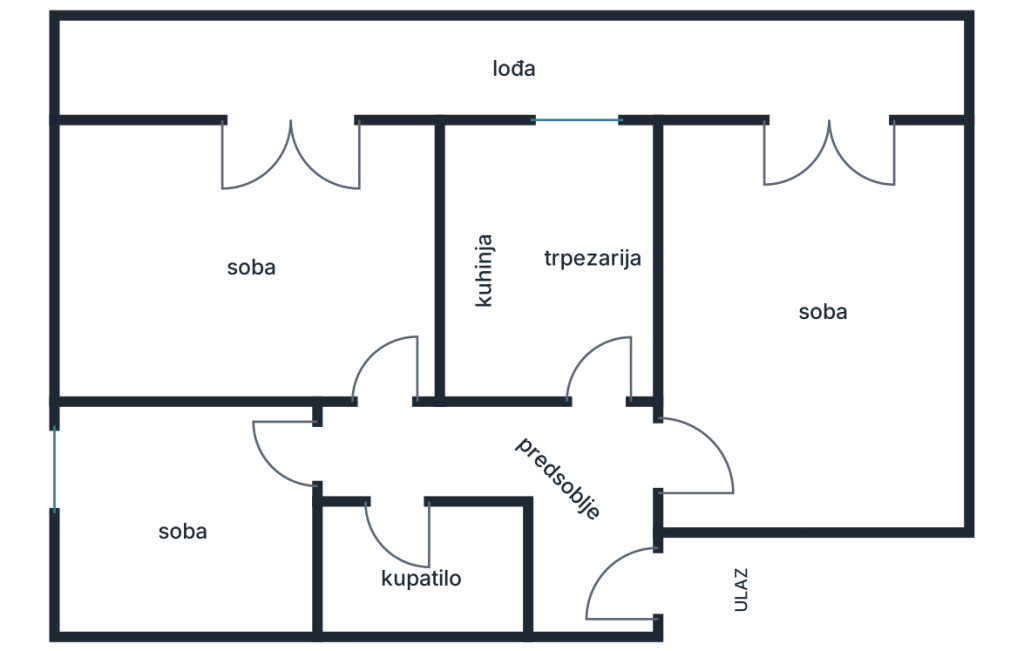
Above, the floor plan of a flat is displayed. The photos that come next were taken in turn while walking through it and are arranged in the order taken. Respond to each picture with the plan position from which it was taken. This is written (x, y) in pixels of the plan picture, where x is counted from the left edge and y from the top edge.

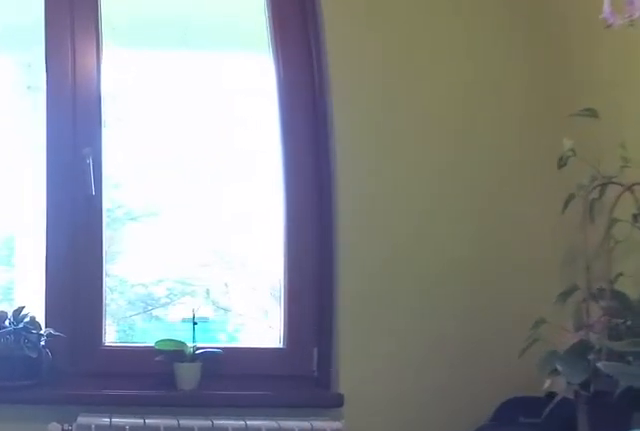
(629, 279)
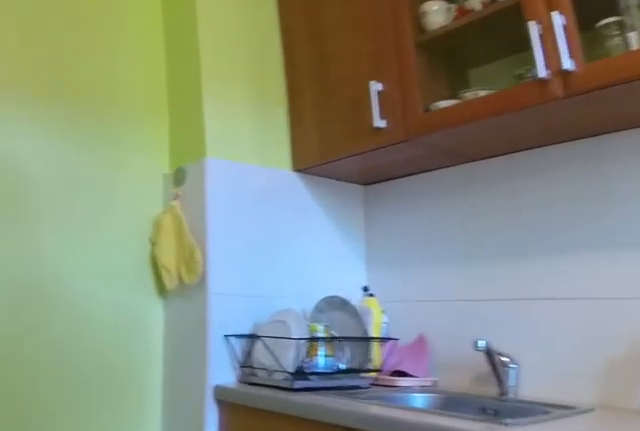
(601, 275)
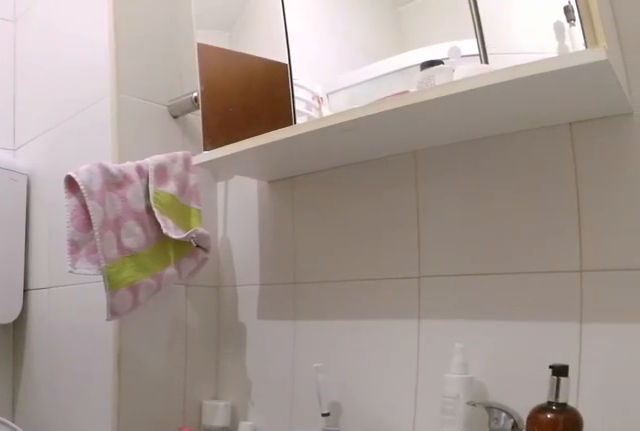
(402, 473)
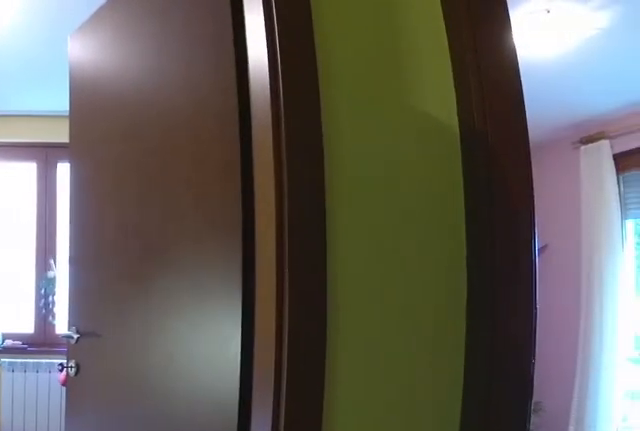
(424, 450)
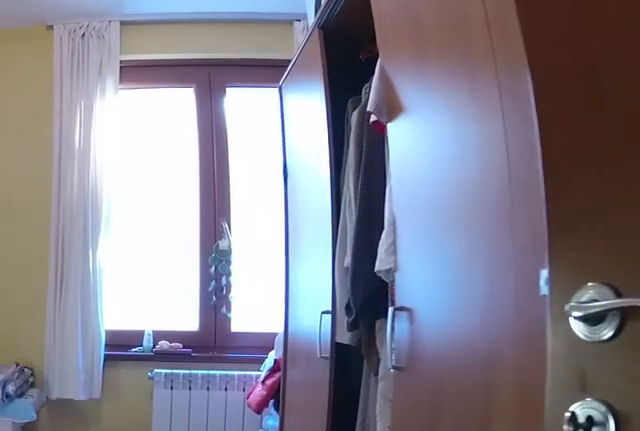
(322, 452)
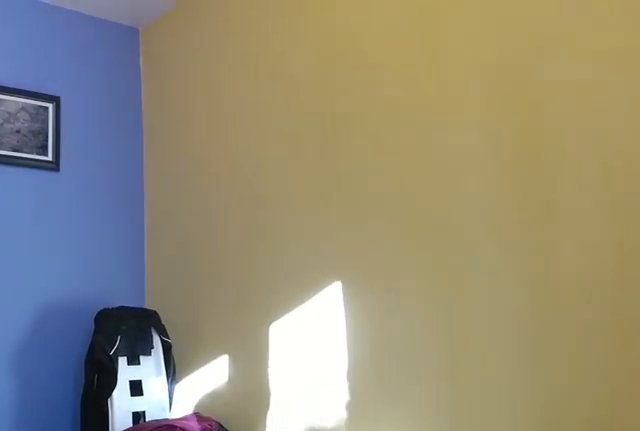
(108, 436)
